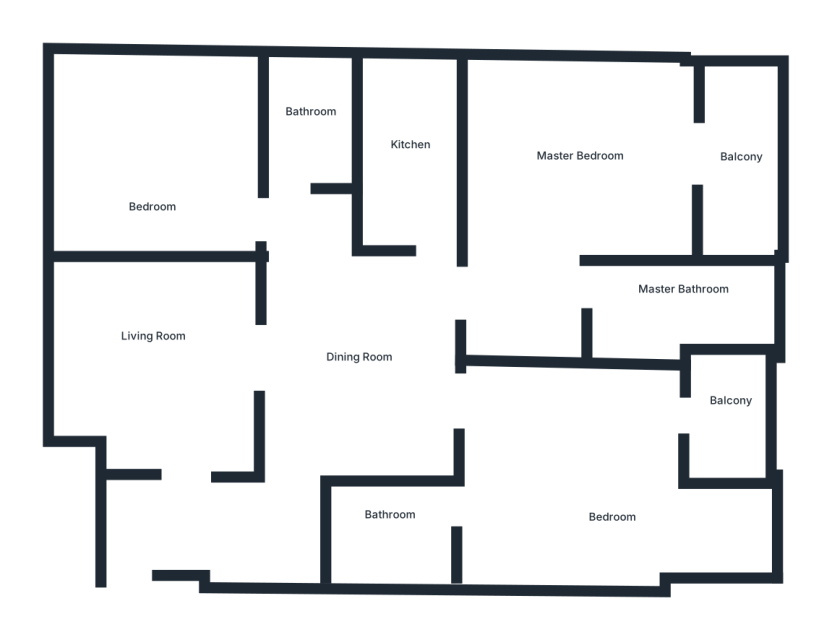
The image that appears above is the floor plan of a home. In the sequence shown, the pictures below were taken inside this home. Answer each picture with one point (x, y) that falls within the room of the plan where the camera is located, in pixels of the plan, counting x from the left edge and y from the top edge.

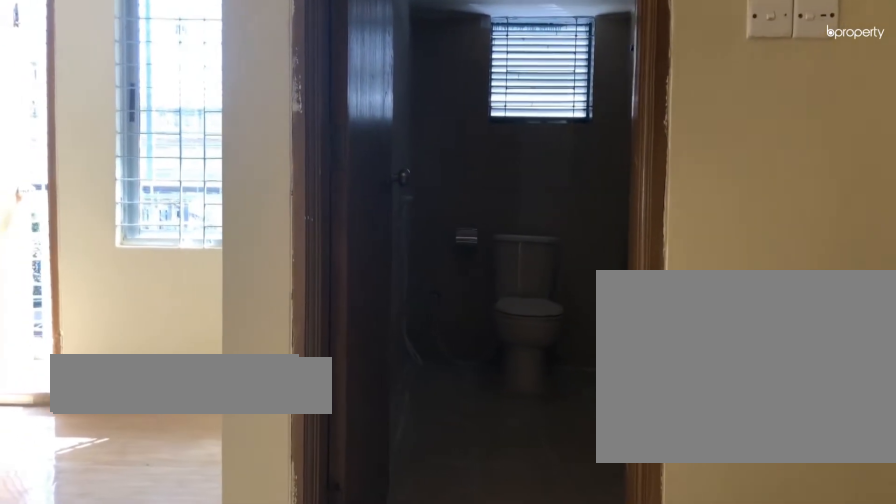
(516, 295)
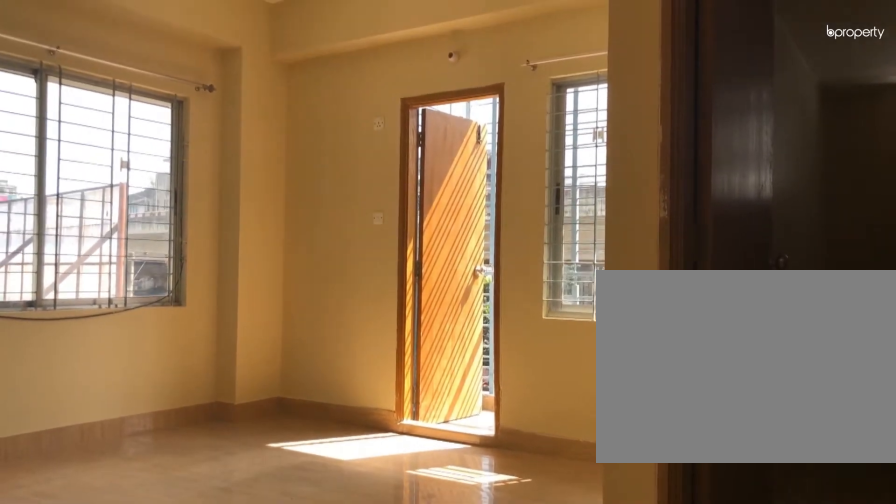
(557, 174)
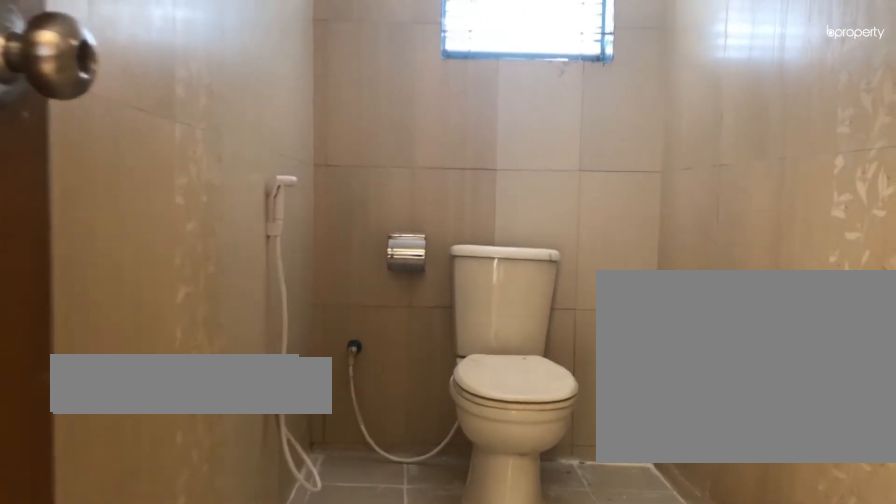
(664, 301)
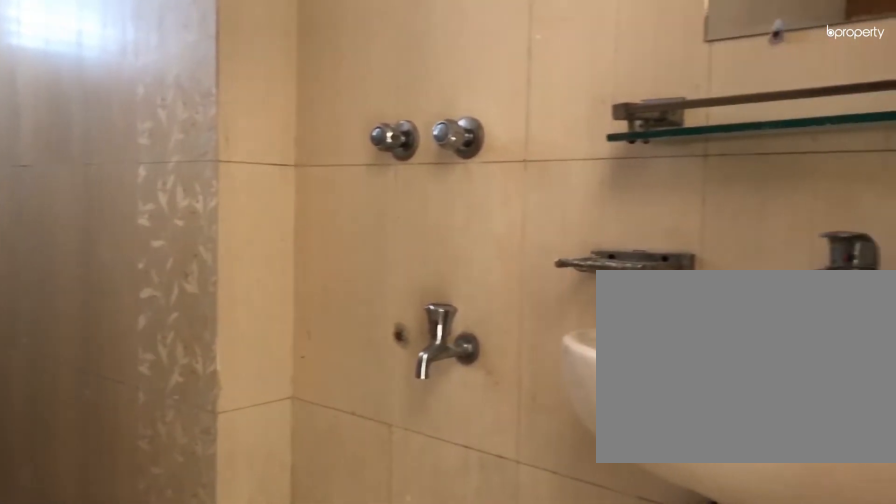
(664, 301)
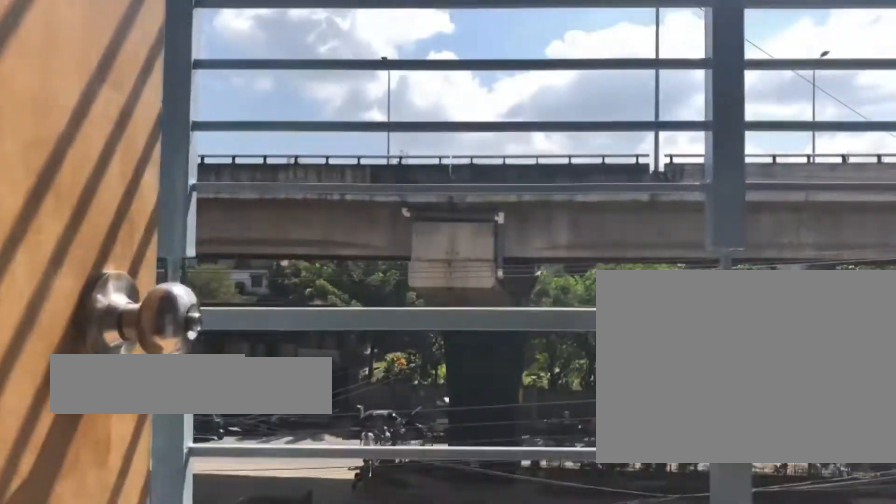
(755, 162)
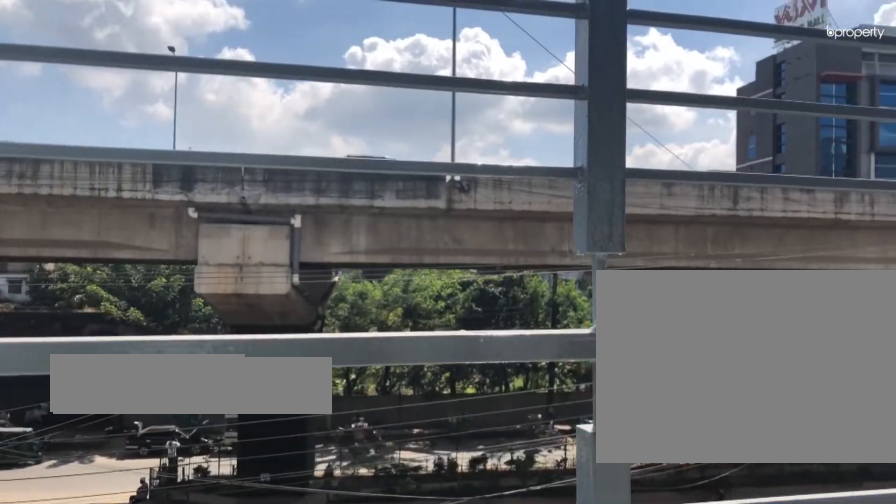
(755, 162)
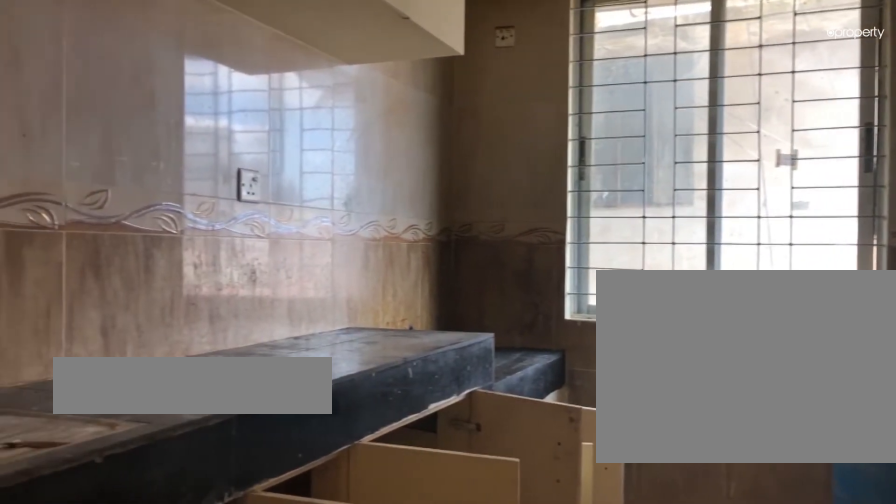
(411, 154)
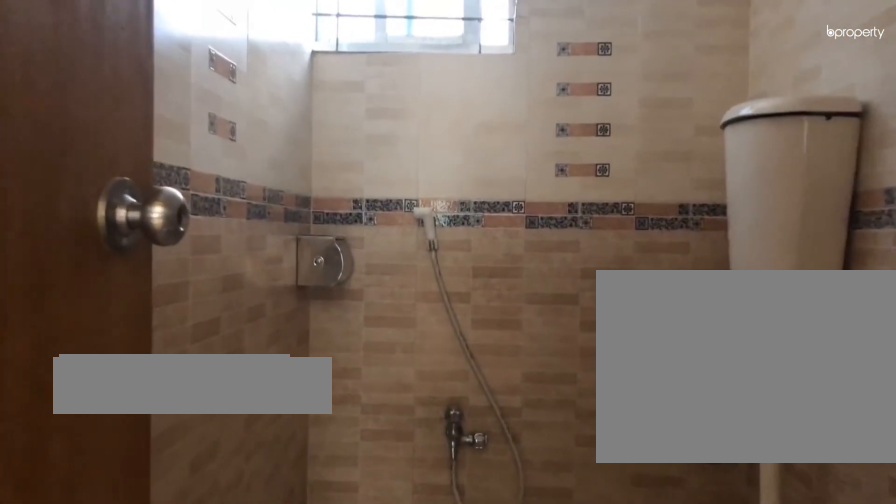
(311, 111)
